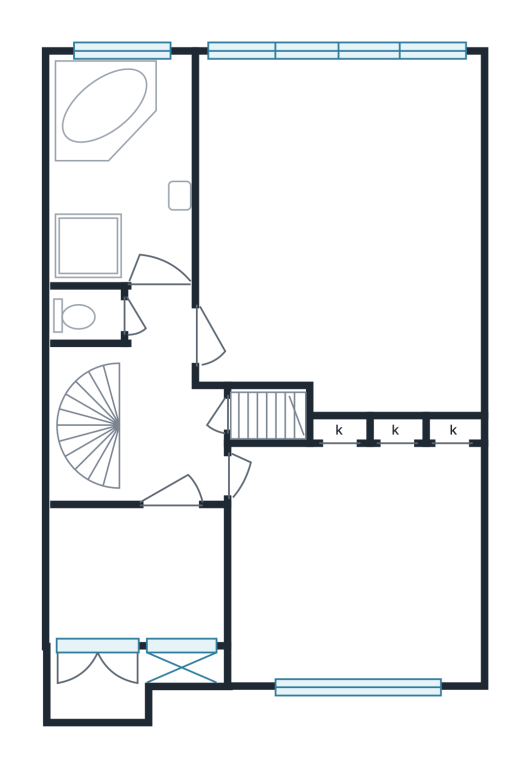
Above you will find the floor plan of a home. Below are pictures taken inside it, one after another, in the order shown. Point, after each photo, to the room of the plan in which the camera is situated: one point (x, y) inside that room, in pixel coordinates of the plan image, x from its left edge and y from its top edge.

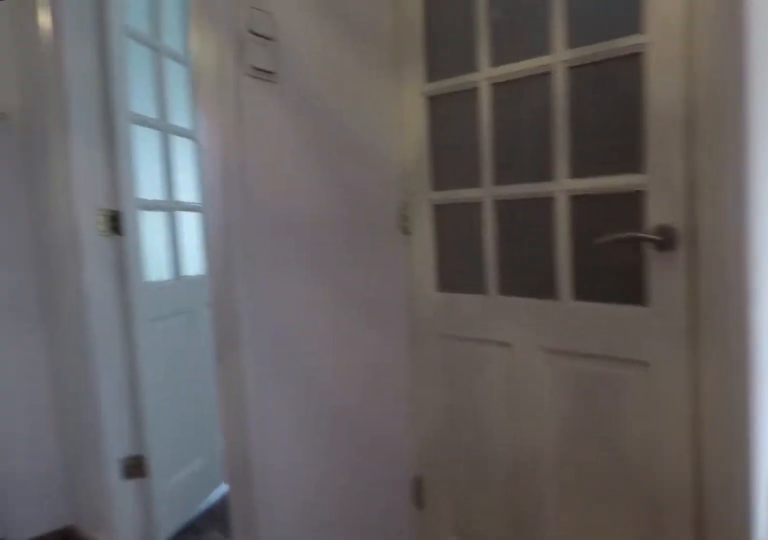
(153, 411)
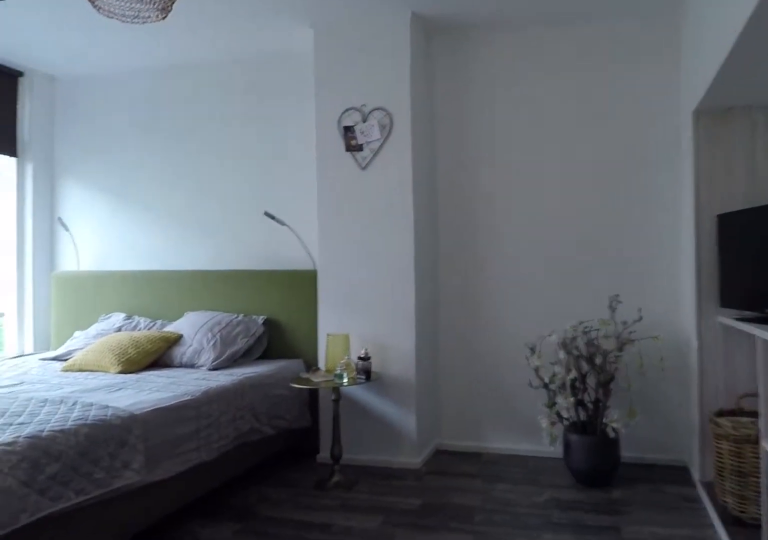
(339, 230)
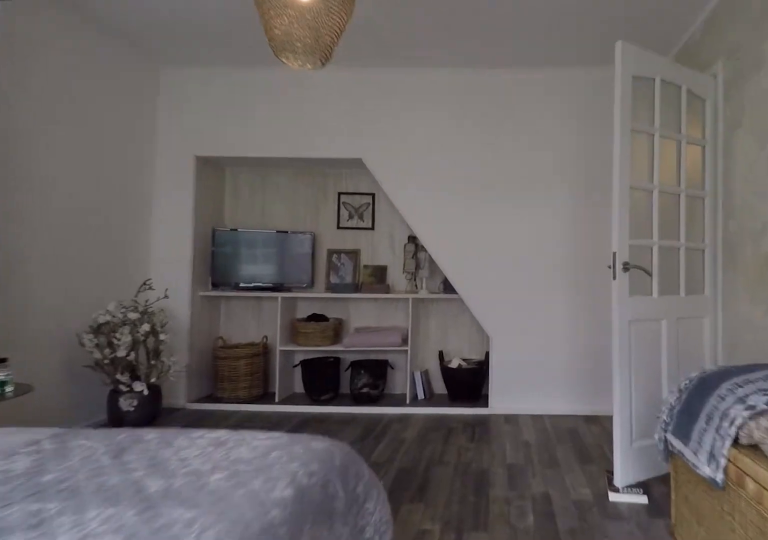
(339, 230)
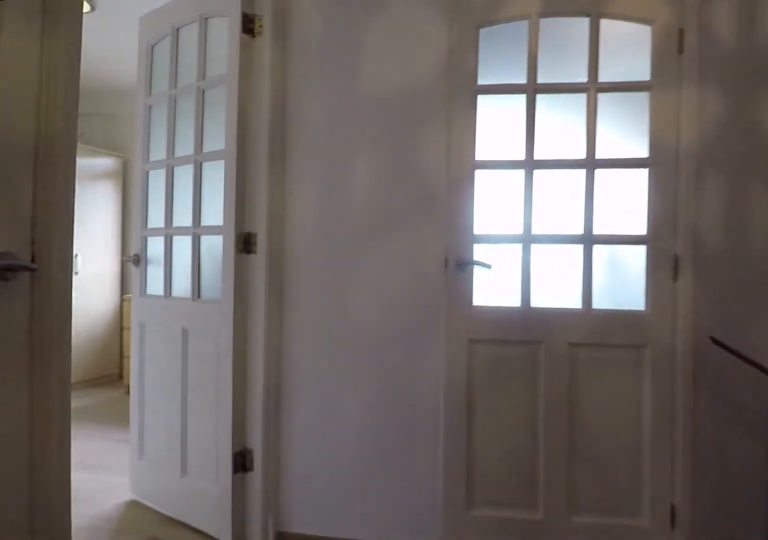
(153, 411)
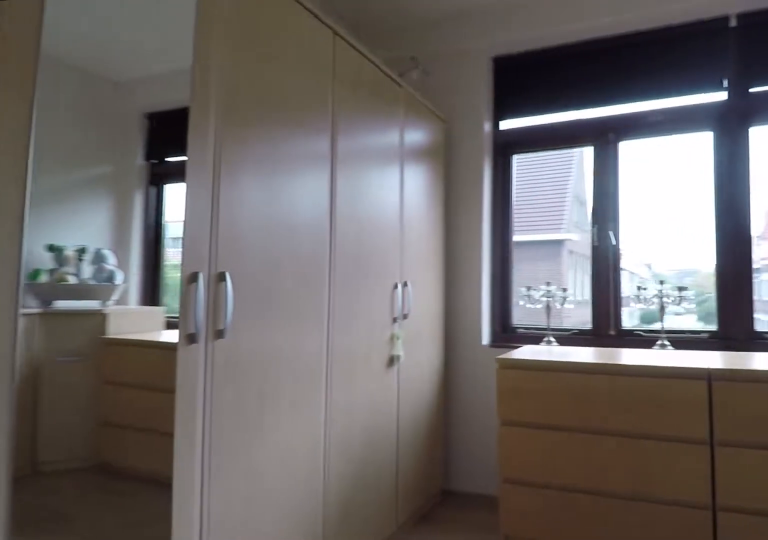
(342, 515)
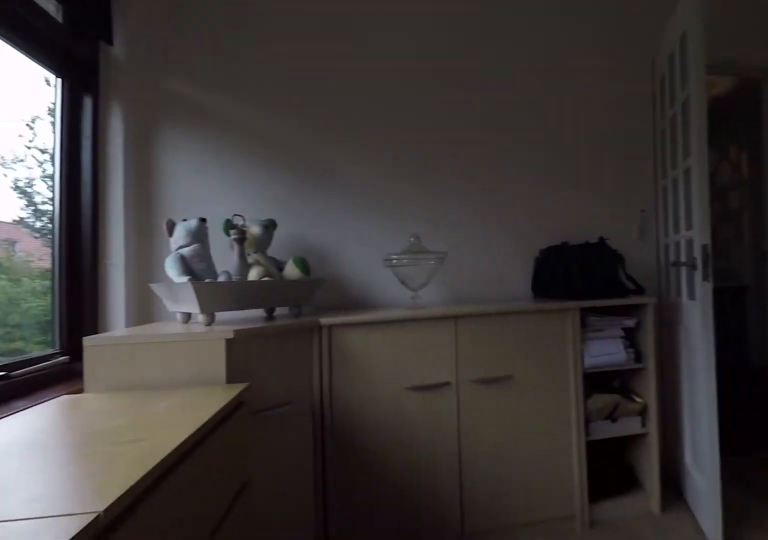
(342, 515)
